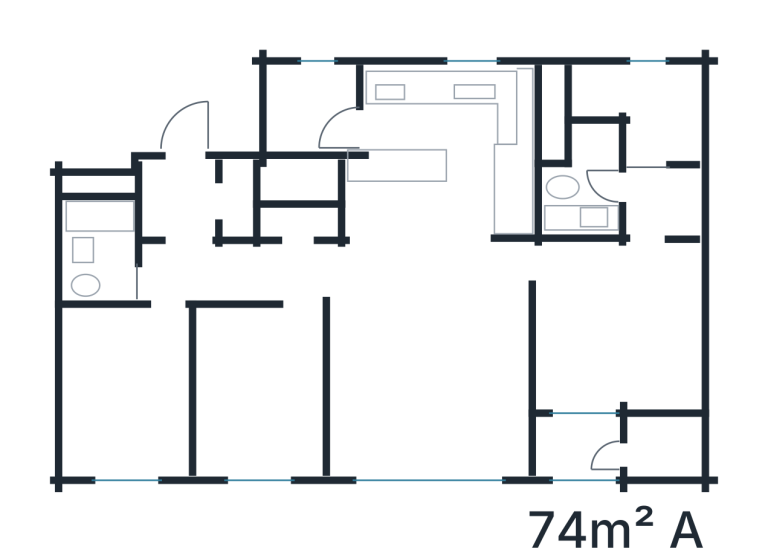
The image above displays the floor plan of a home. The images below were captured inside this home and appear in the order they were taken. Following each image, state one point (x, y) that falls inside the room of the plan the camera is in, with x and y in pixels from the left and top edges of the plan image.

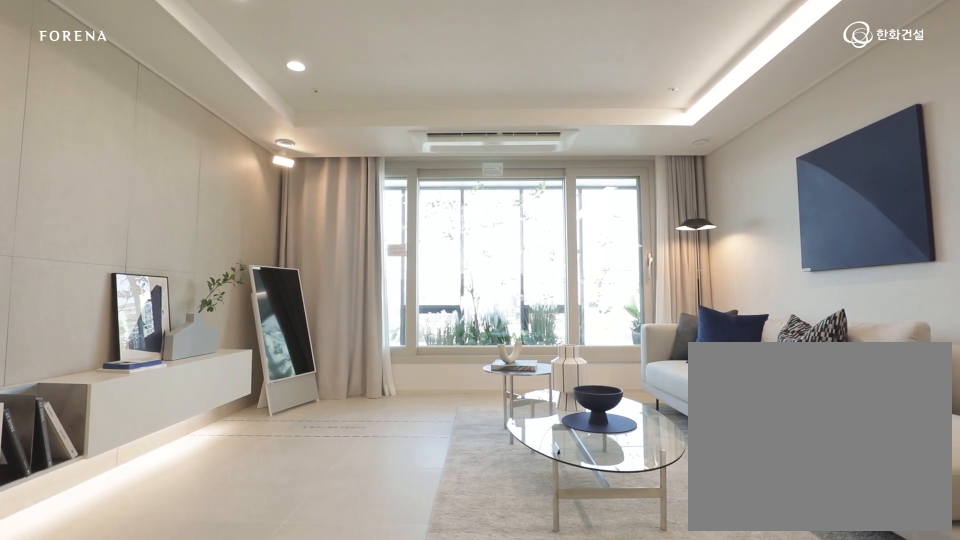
(435, 370)
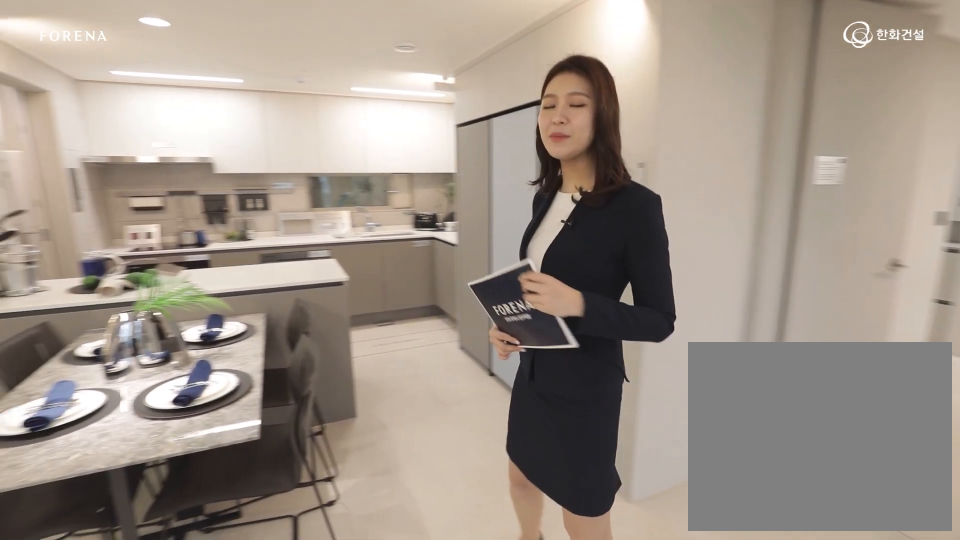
(421, 216)
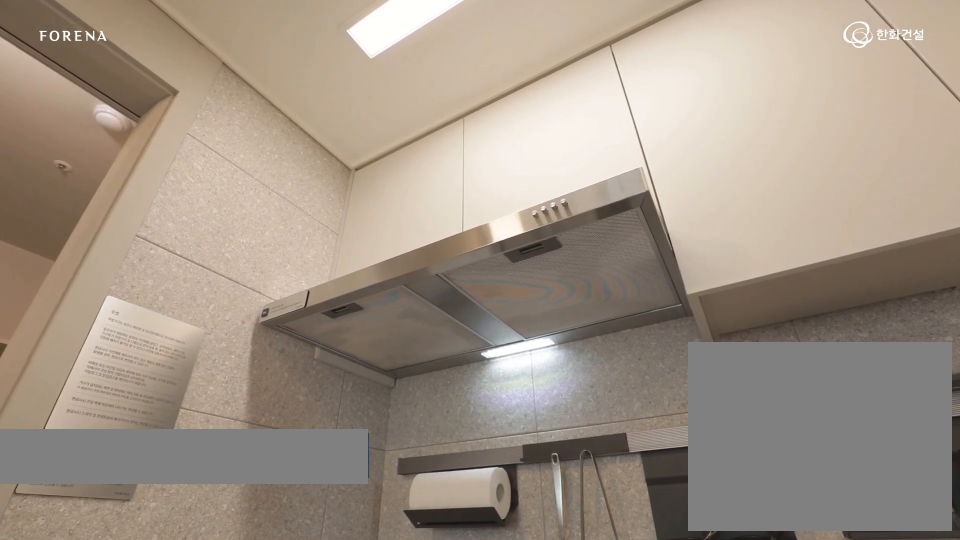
(422, 215)
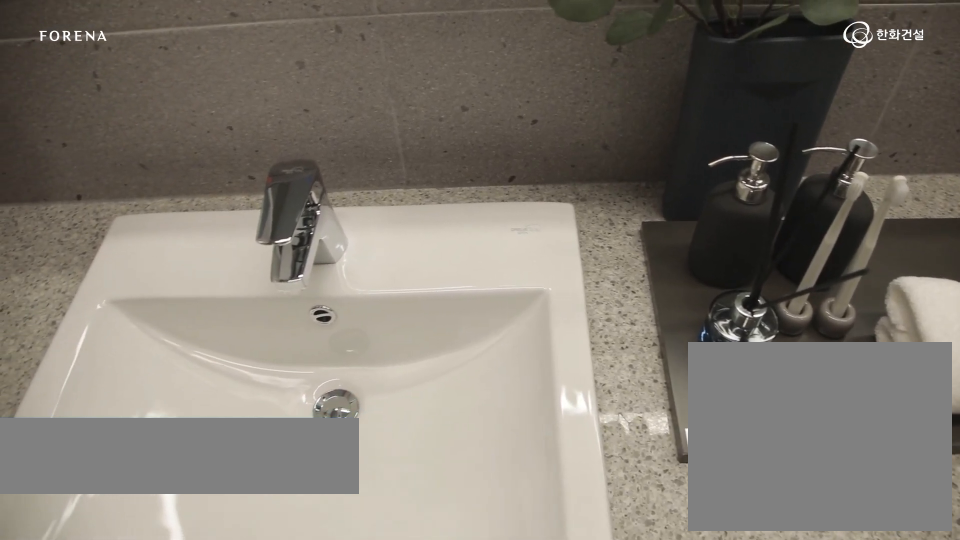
(610, 188)
